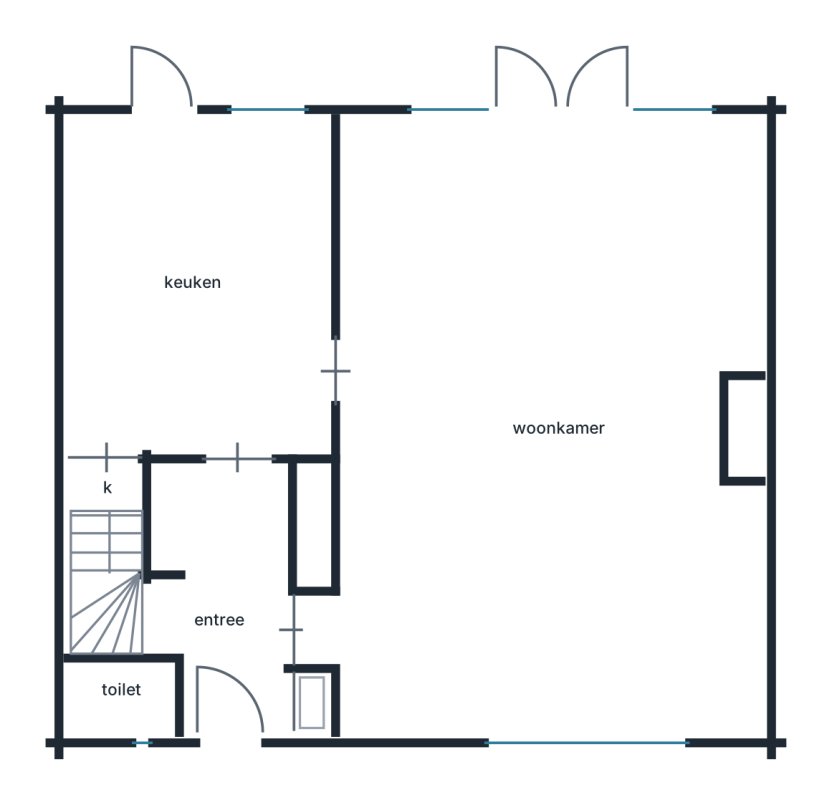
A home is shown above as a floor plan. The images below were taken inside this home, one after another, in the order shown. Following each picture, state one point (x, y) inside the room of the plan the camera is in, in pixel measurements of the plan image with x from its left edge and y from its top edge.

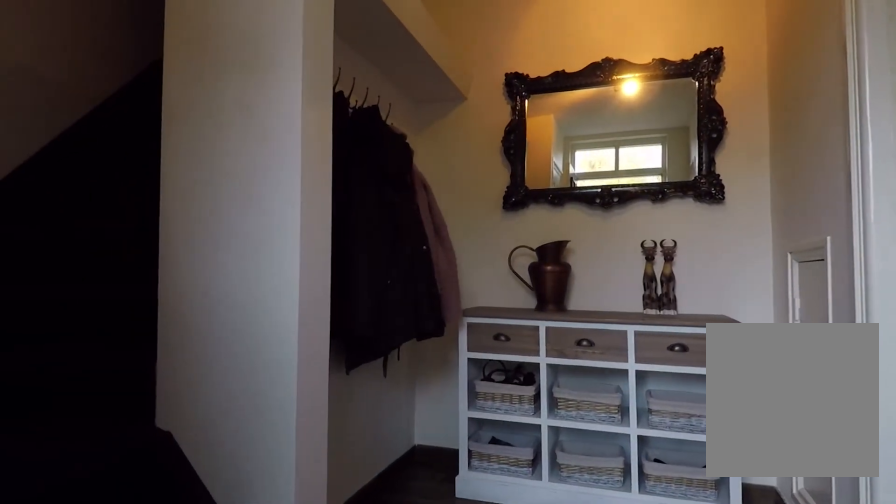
(224, 596)
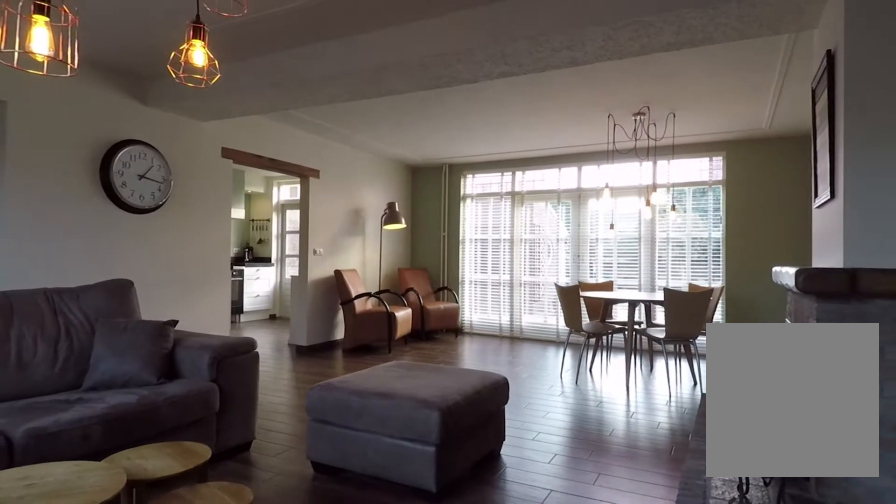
(553, 195)
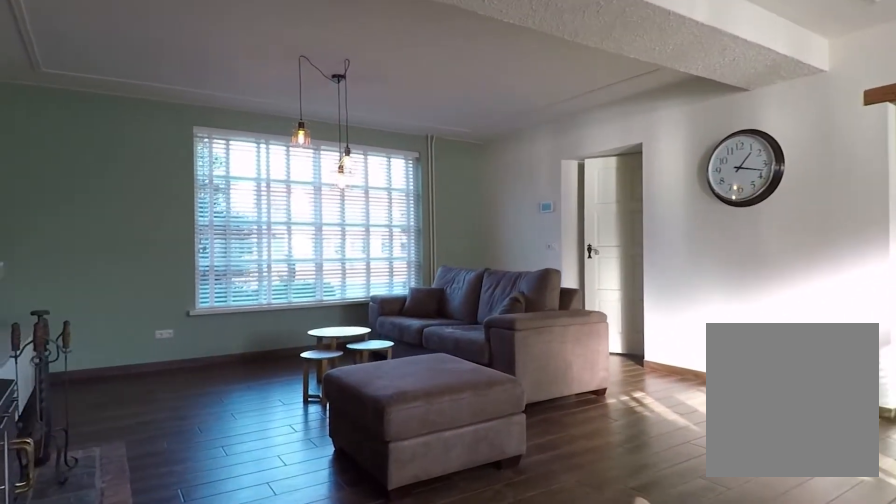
(553, 195)
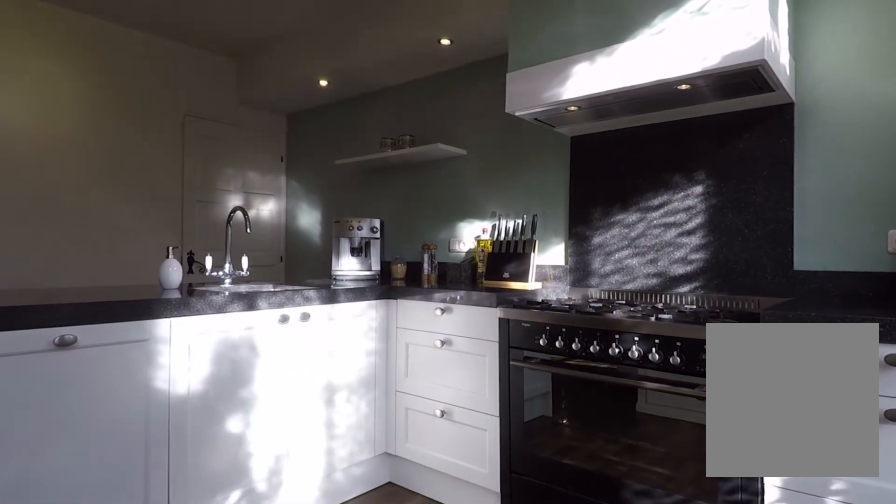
(201, 246)
